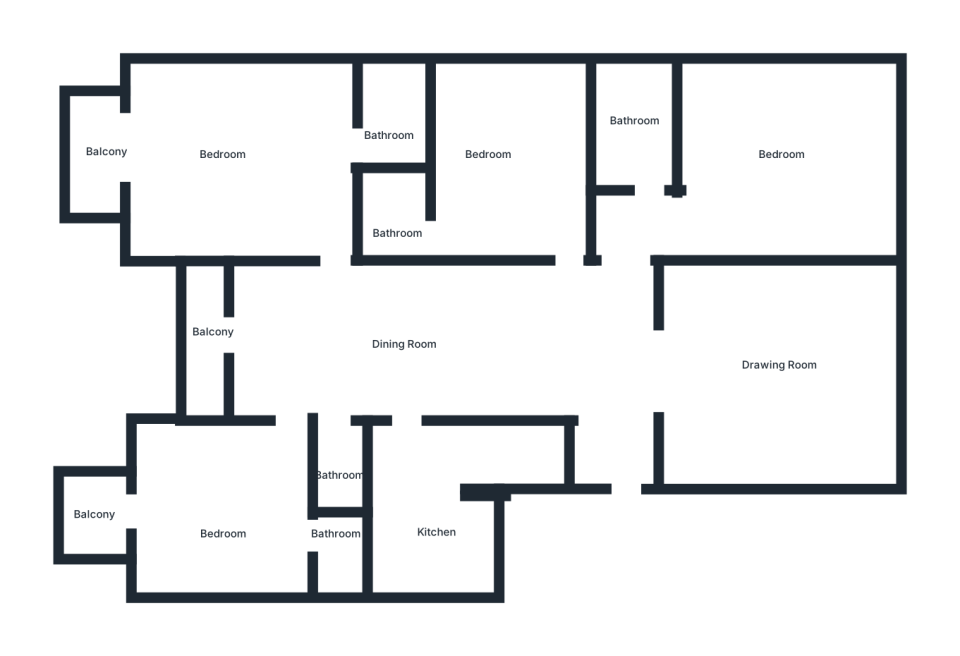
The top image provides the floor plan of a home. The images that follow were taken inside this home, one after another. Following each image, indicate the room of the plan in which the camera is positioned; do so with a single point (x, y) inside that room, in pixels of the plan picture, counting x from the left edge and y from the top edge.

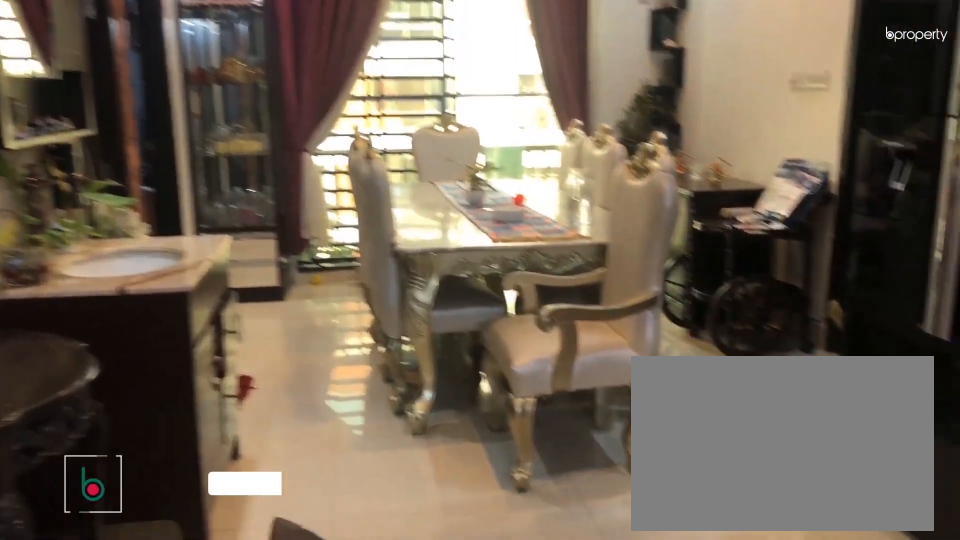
(414, 342)
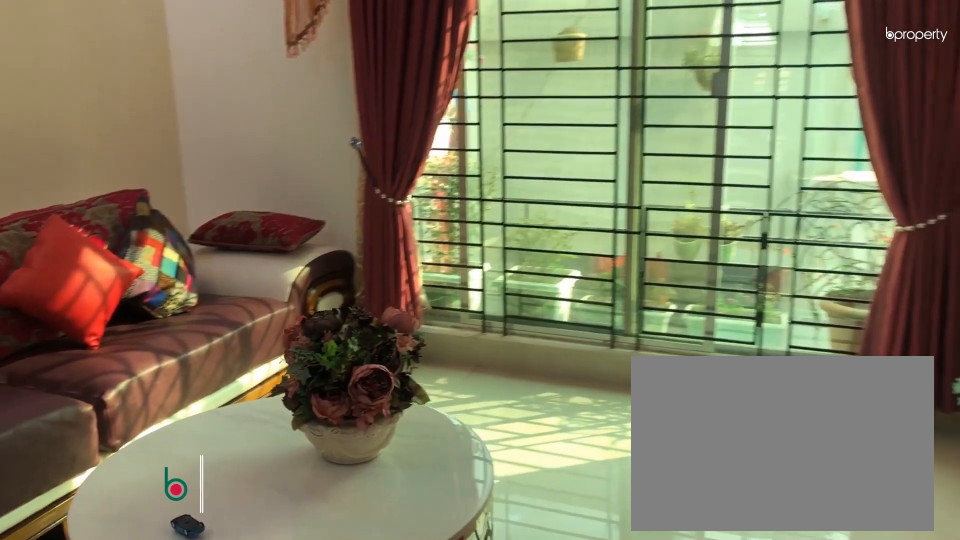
(783, 359)
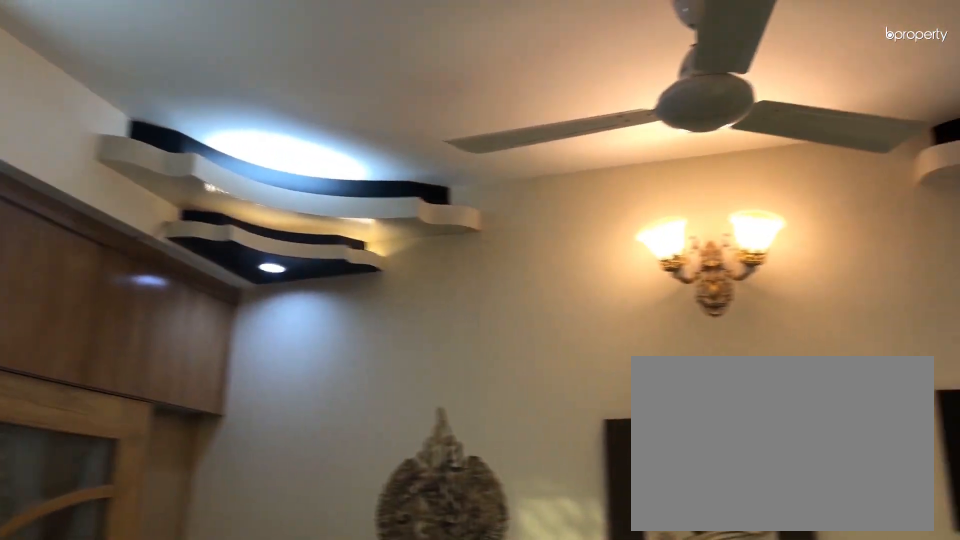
(769, 366)
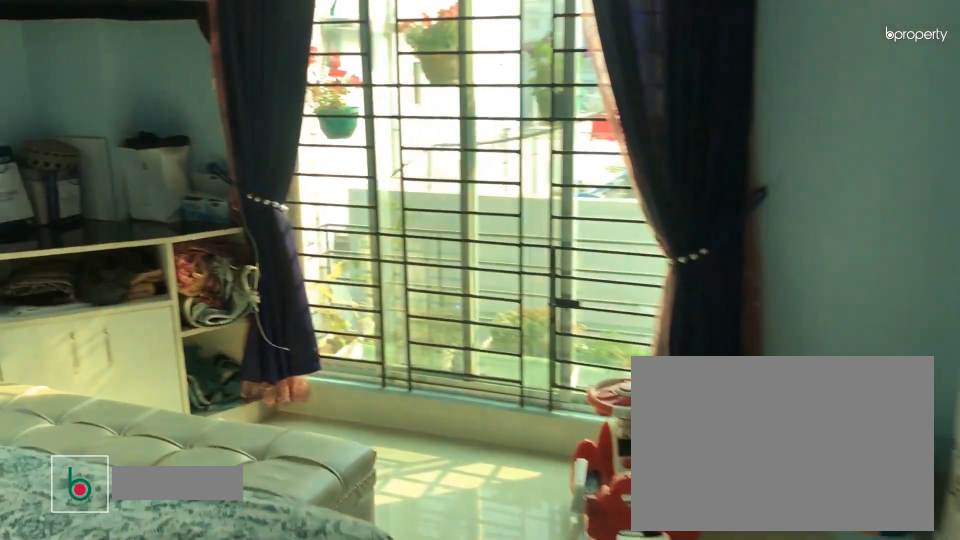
(768, 174)
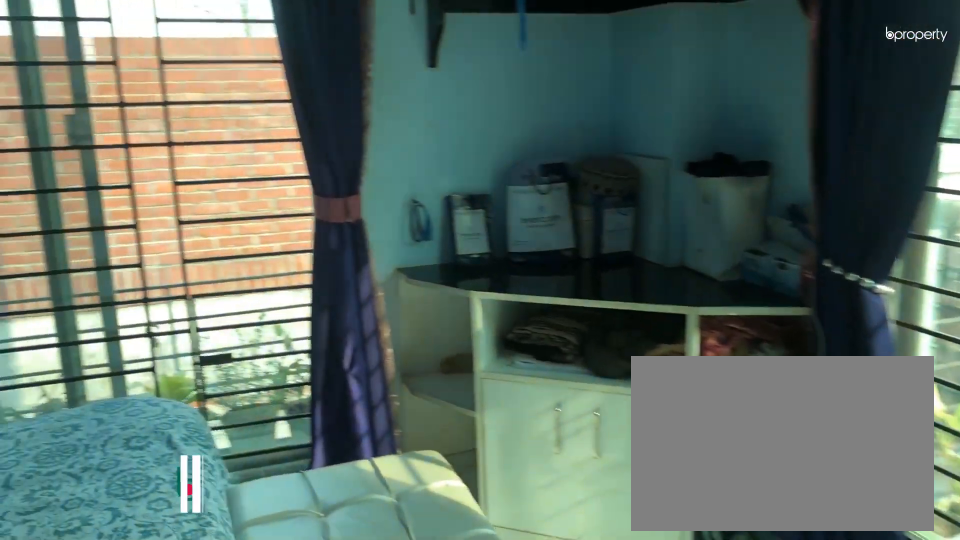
(768, 174)
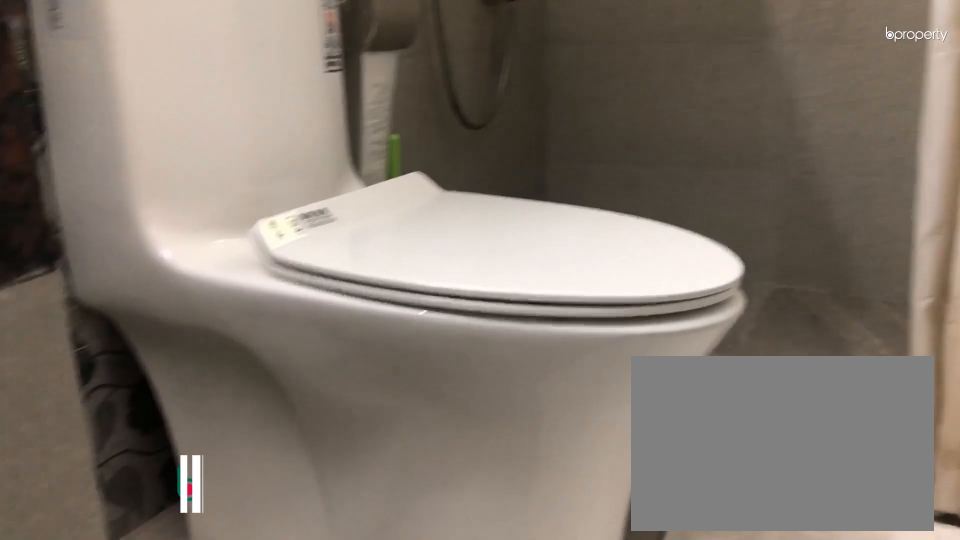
(643, 129)
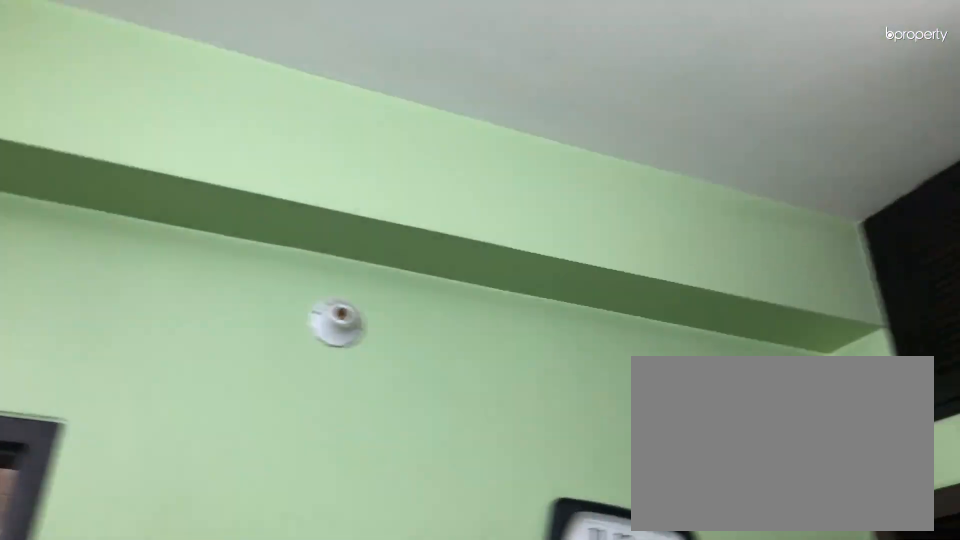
(511, 196)
